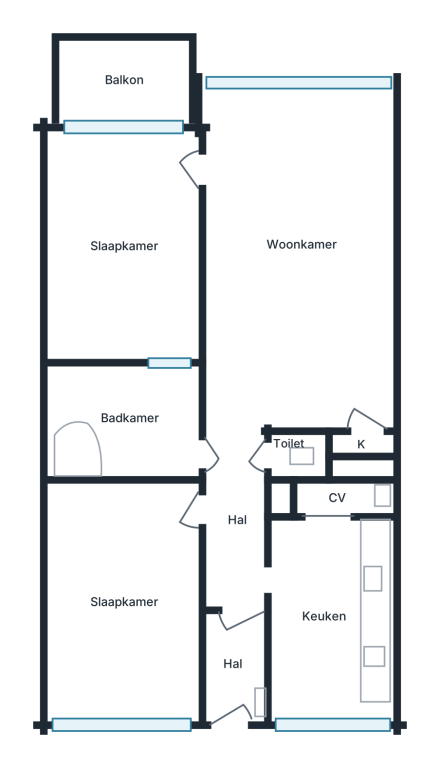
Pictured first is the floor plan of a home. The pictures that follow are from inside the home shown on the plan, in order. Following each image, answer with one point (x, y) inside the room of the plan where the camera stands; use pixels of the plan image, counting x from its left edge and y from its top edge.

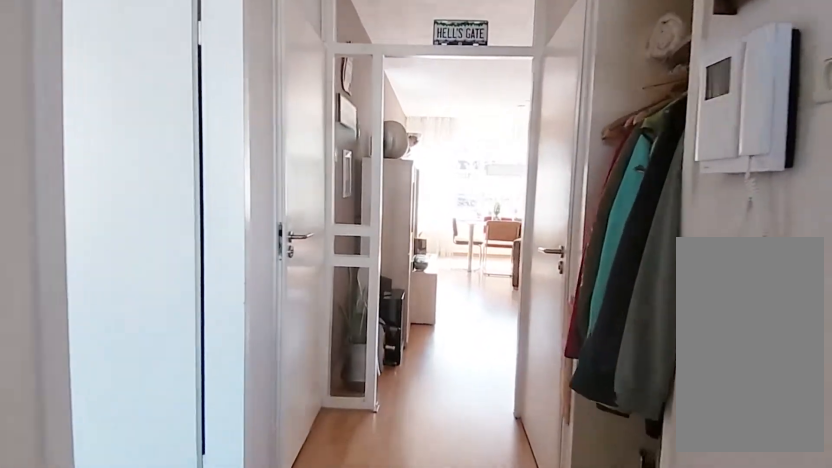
(235, 569)
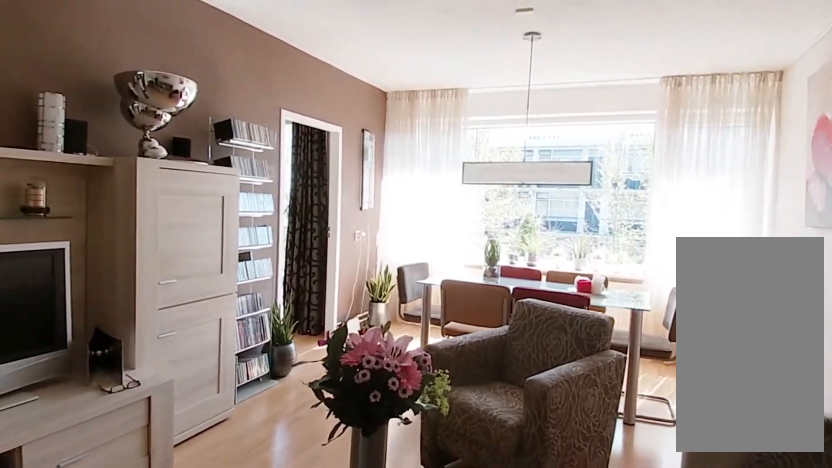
(298, 253)
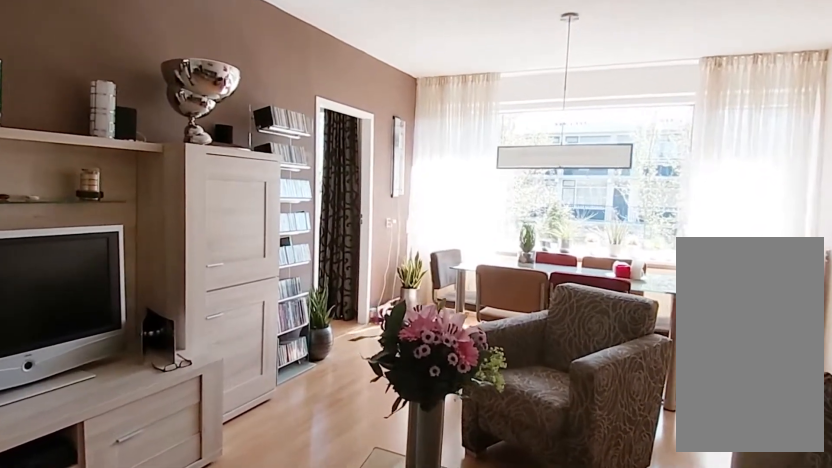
(298, 253)
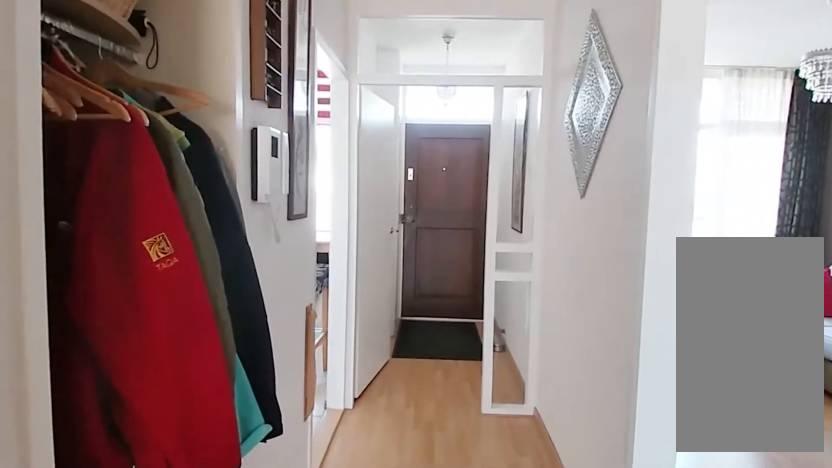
(235, 569)
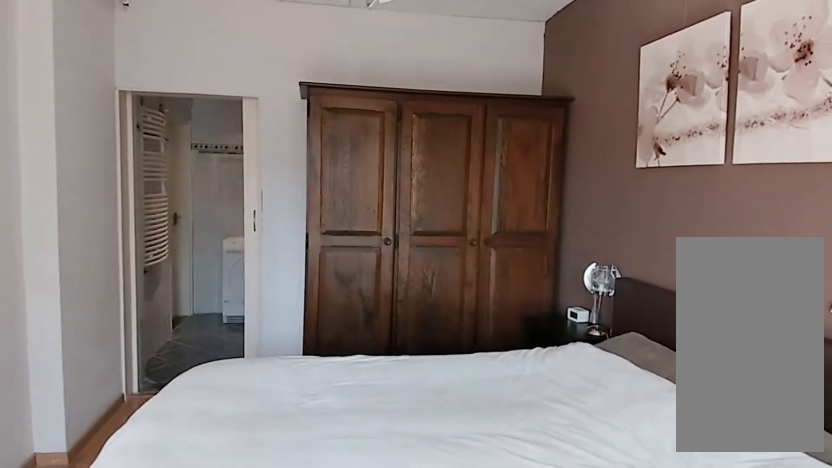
(123, 245)
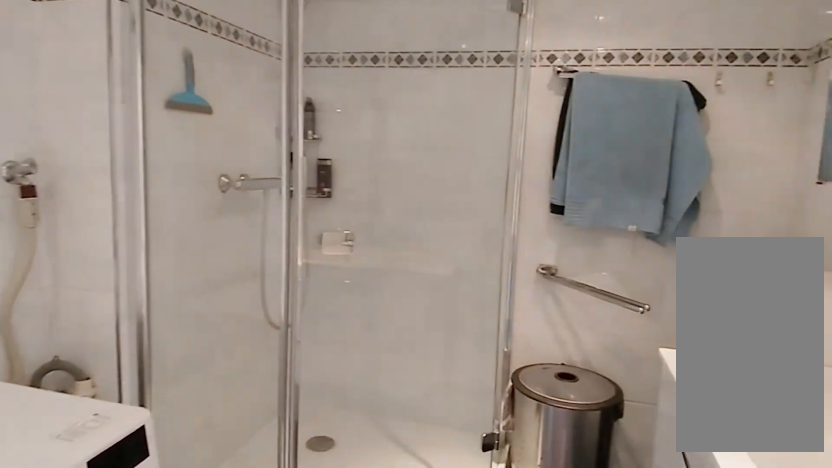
(129, 423)
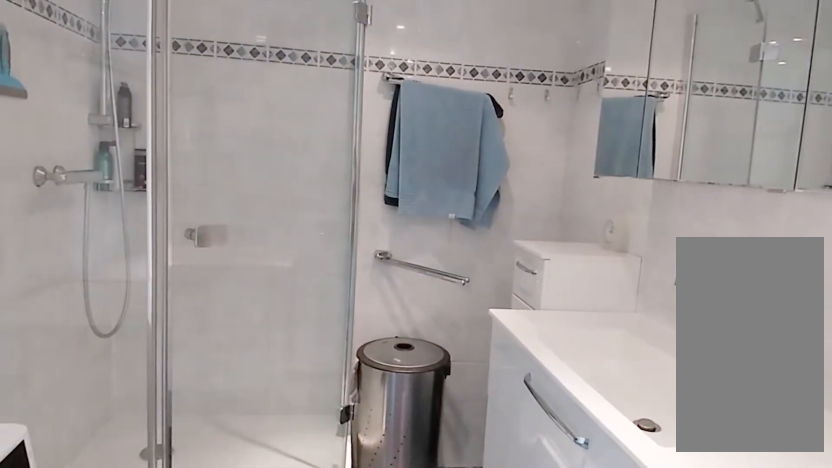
(129, 423)
